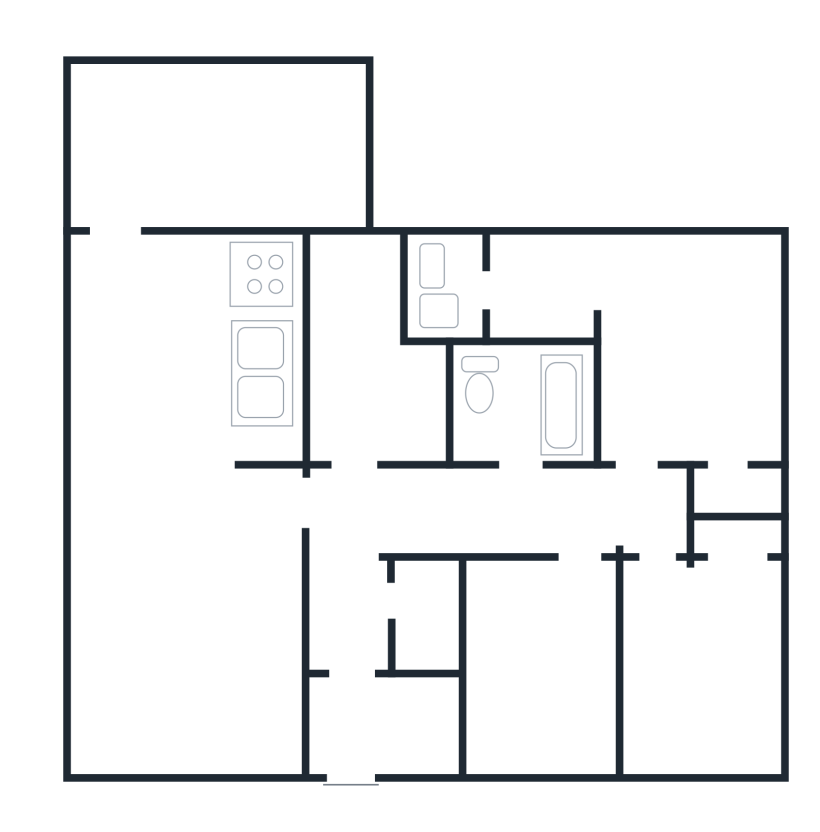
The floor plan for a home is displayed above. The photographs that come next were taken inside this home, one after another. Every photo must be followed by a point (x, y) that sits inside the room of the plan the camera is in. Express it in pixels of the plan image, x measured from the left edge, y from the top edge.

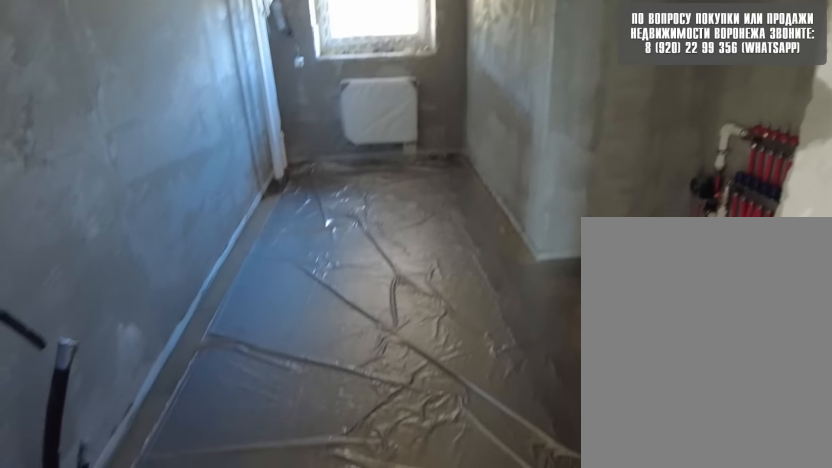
(380, 433)
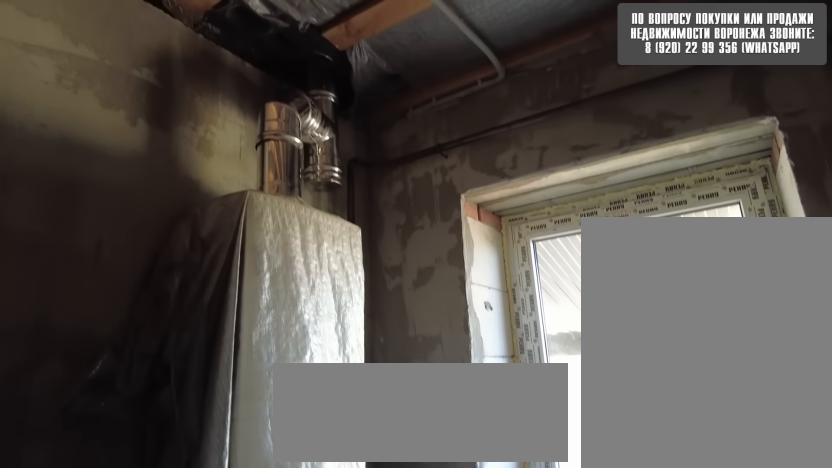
(385, 409)
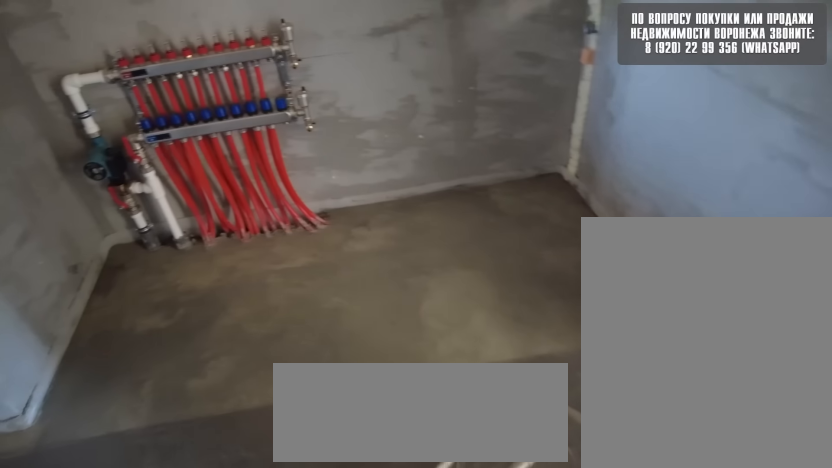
(383, 416)
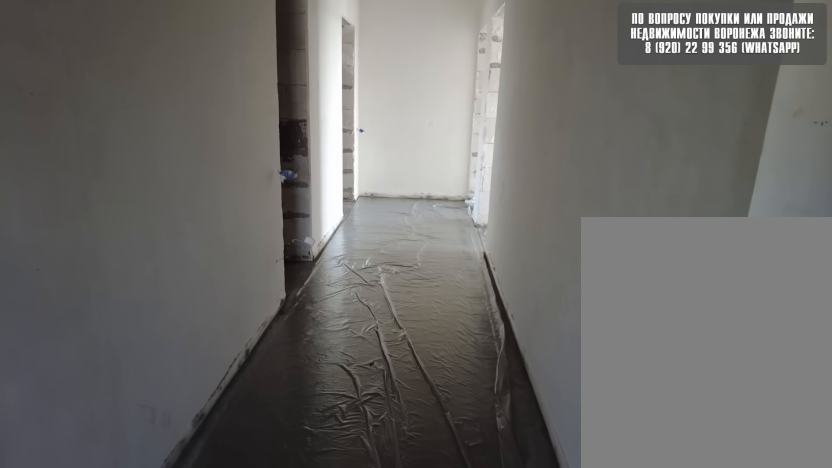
(366, 538)
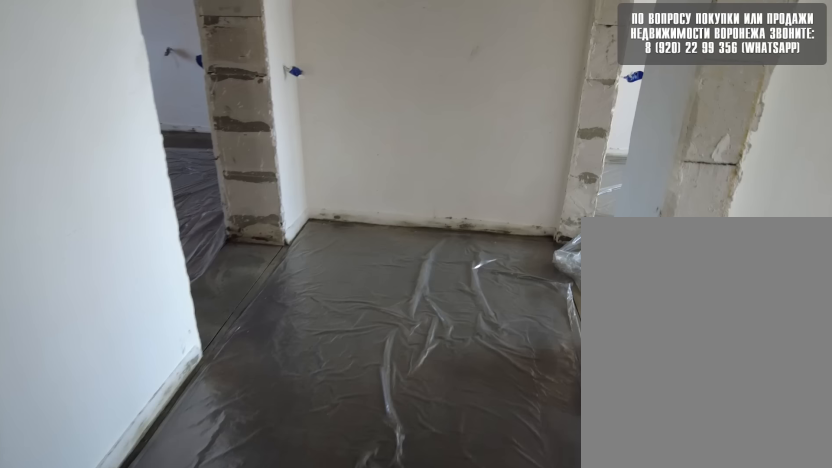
(546, 531)
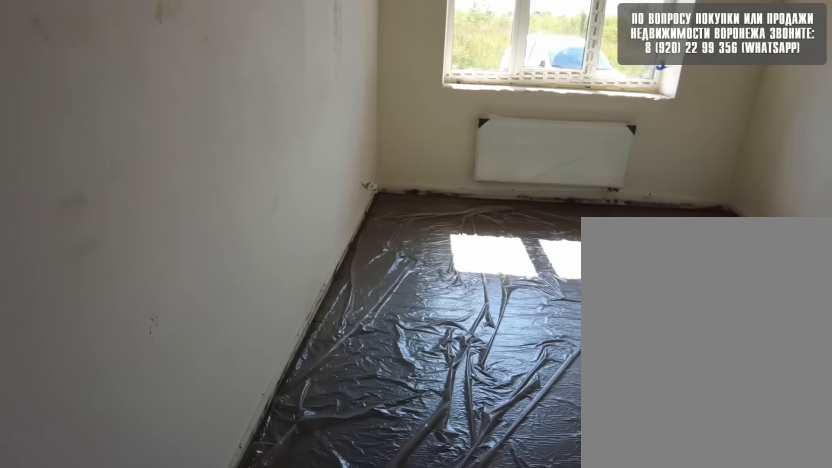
(554, 587)
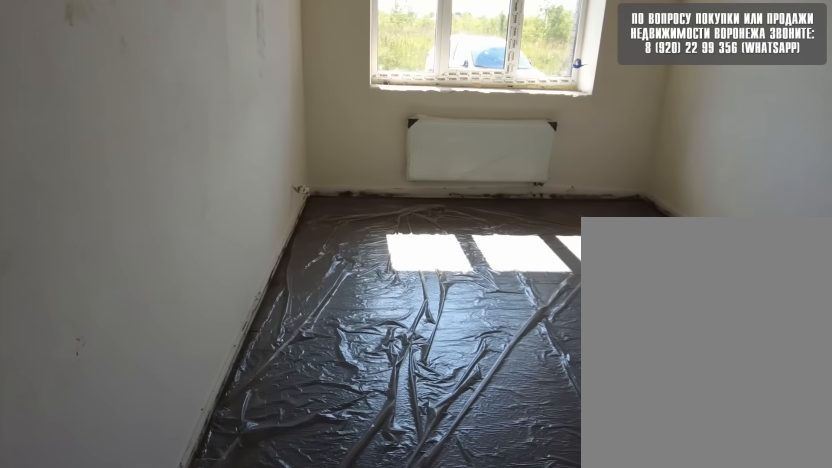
(558, 616)
